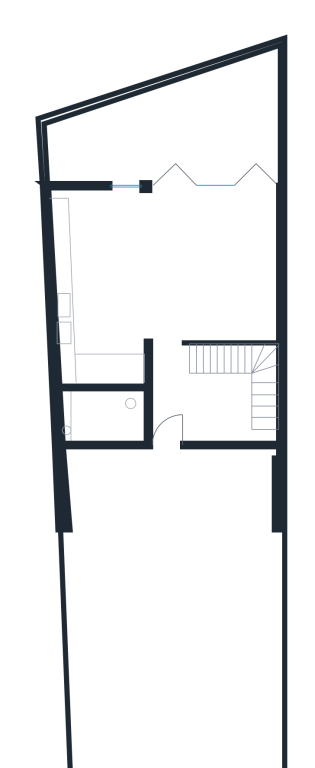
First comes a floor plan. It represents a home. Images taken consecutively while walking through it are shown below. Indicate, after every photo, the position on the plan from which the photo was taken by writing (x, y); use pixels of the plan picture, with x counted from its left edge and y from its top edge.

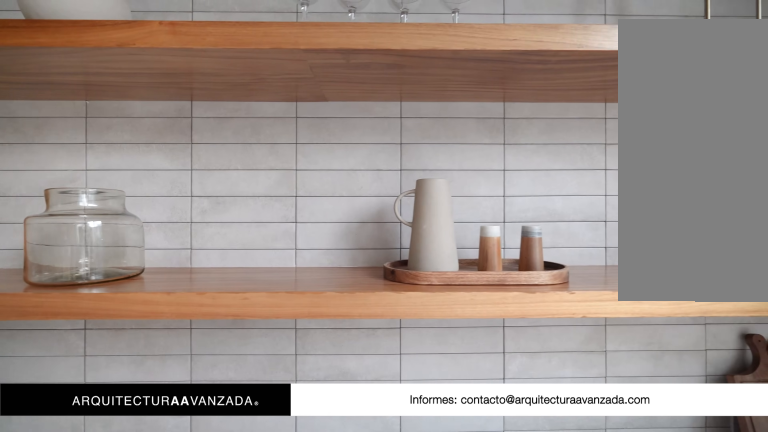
(82, 246)
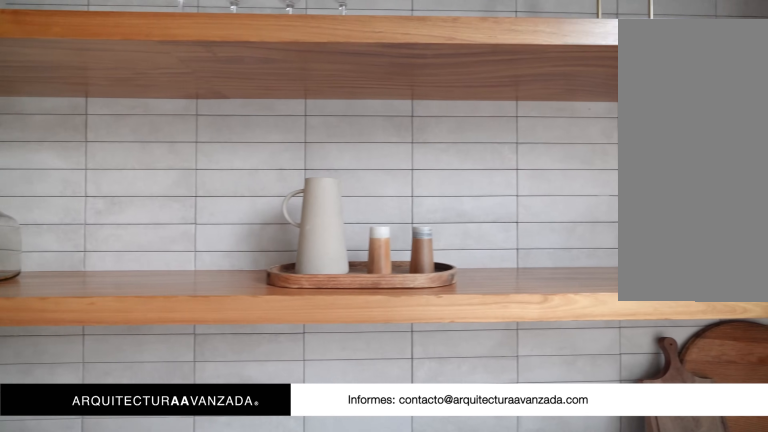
(86, 245)
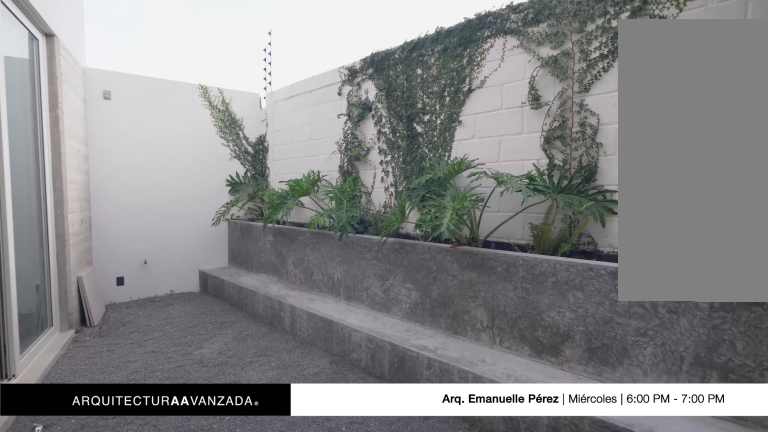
(240, 154)
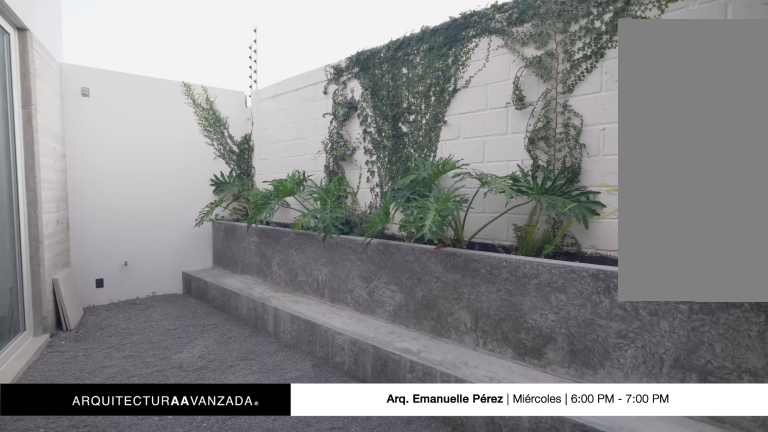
(241, 155)
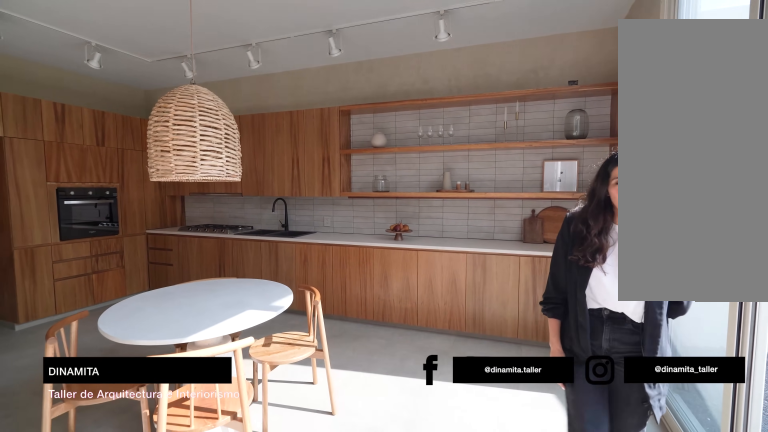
(177, 239)
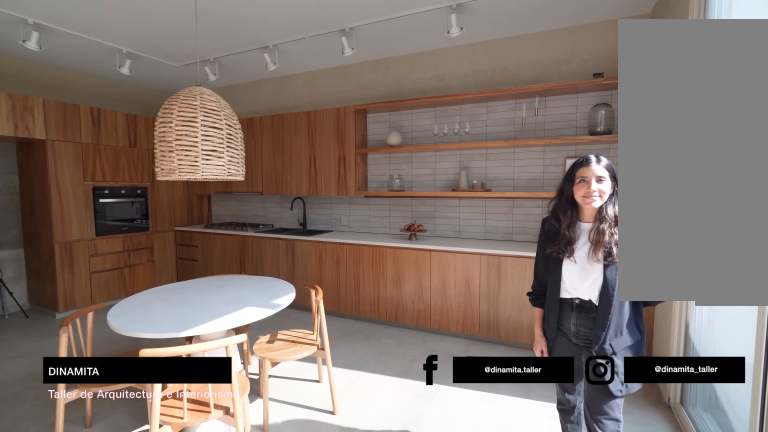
(177, 239)
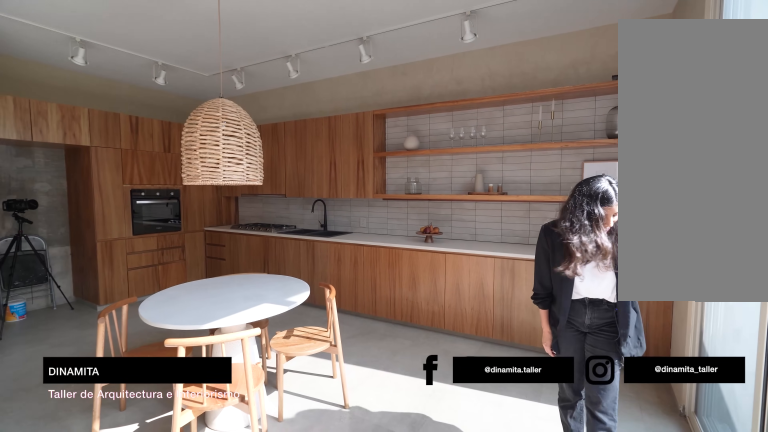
(177, 239)
